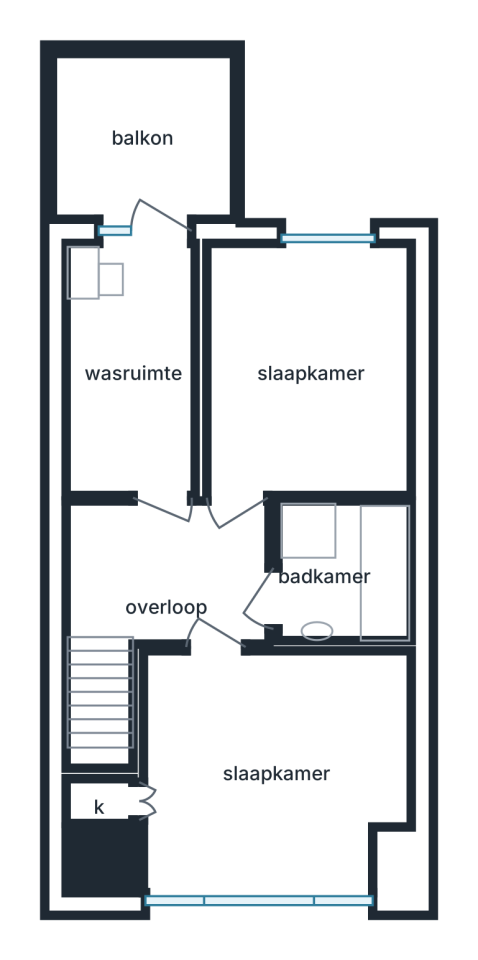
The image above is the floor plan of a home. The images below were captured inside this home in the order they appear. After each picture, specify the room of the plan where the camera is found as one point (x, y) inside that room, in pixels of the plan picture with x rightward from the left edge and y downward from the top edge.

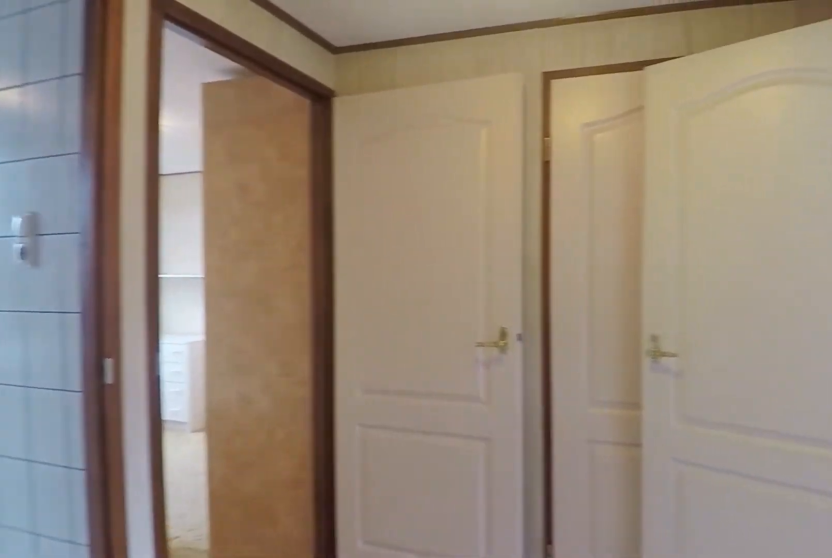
(174, 574)
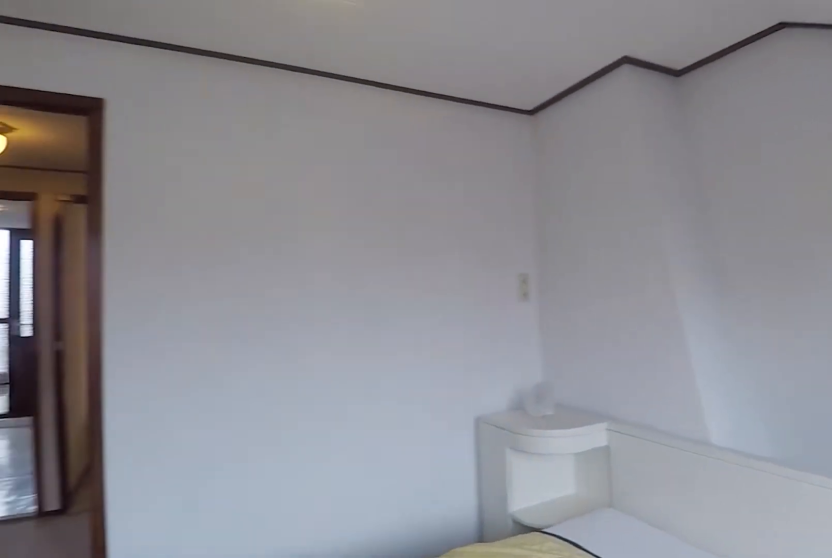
(270, 770)
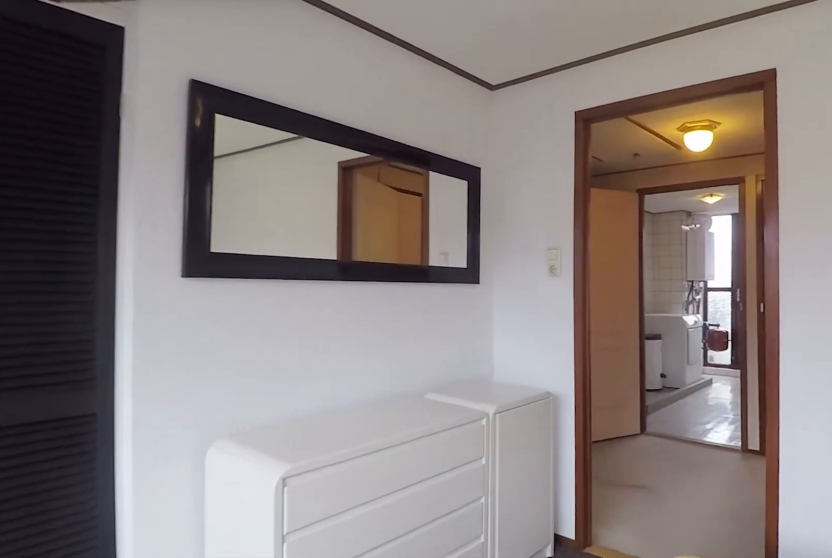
(270, 770)
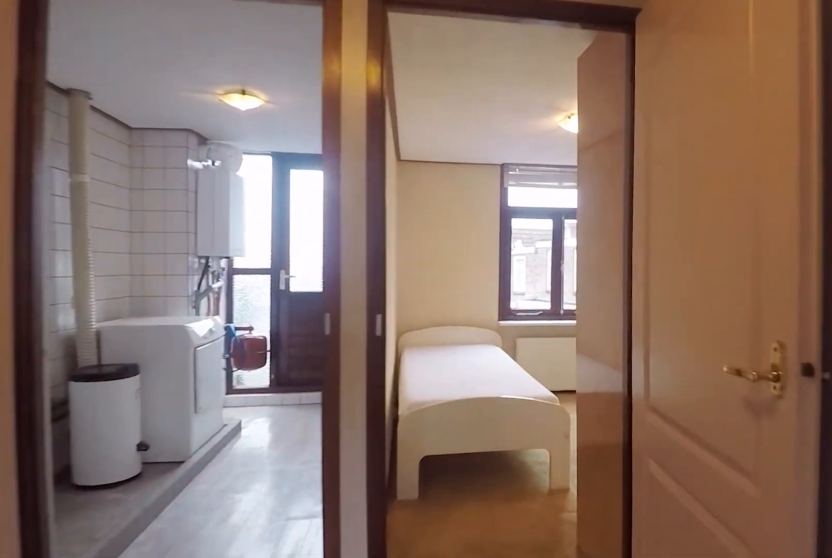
(173, 574)
